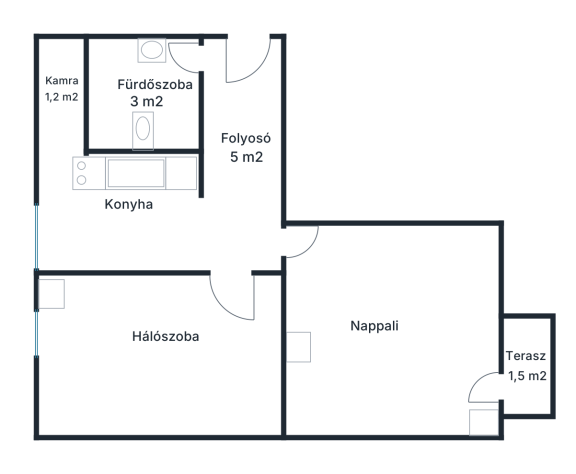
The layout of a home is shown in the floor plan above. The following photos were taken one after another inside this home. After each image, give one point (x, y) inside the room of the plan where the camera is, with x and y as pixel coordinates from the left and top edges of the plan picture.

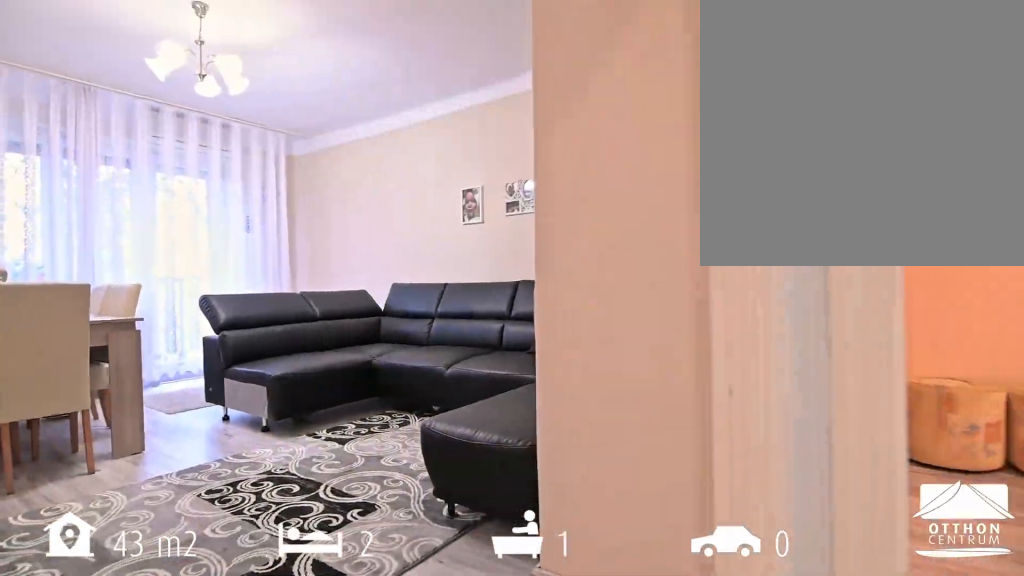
(241, 245)
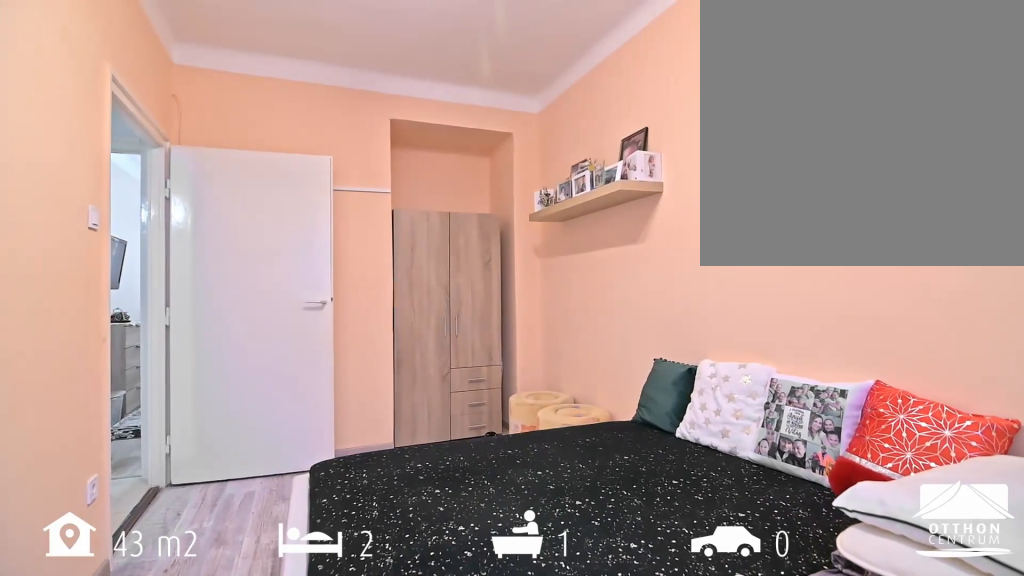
(153, 355)
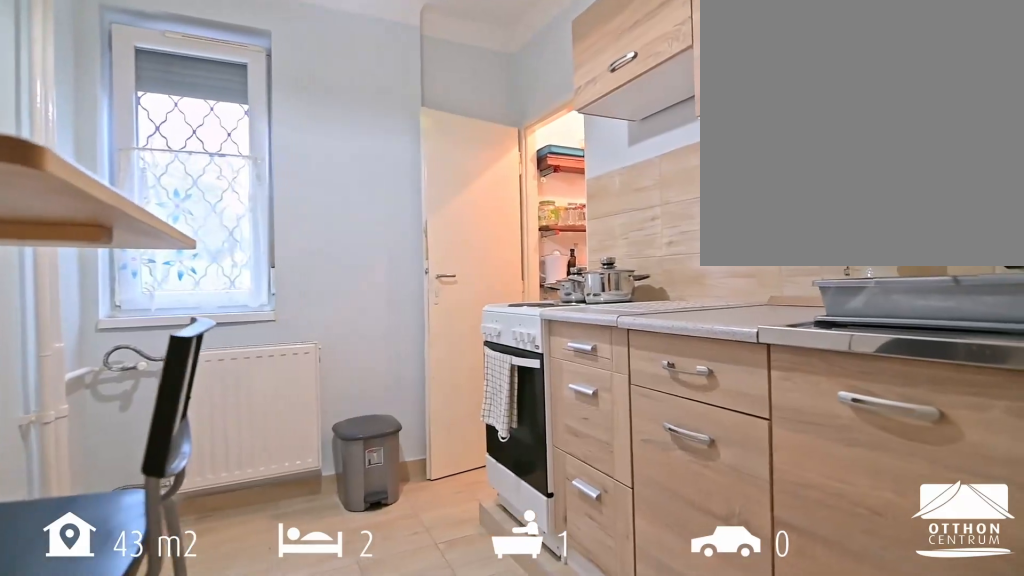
(136, 225)
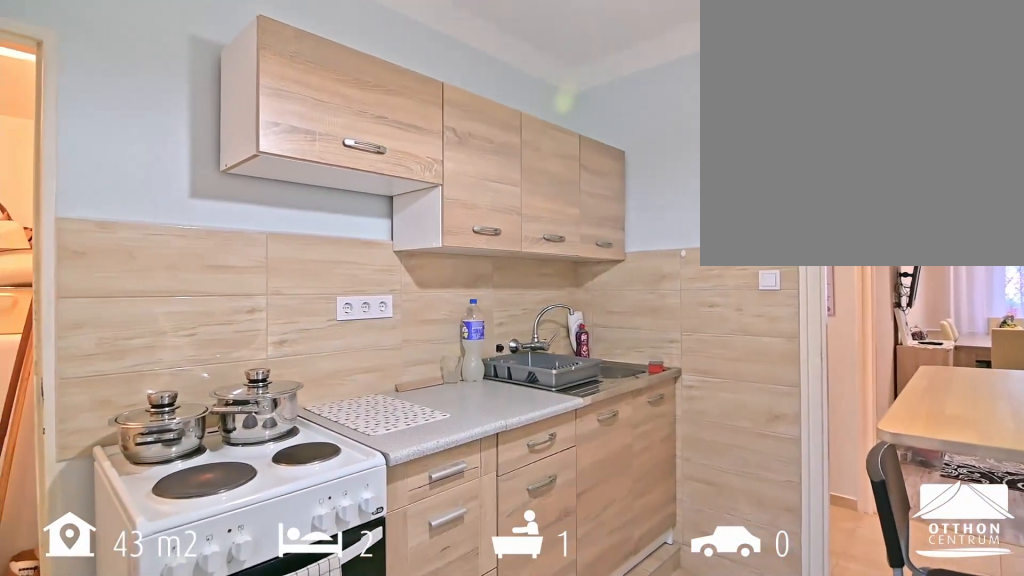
(136, 225)
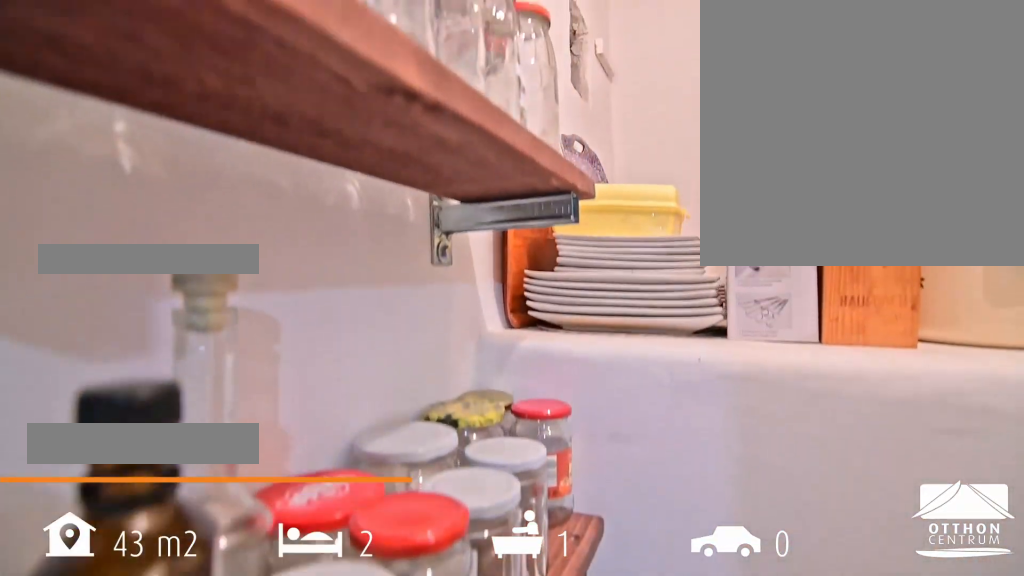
(60, 85)
